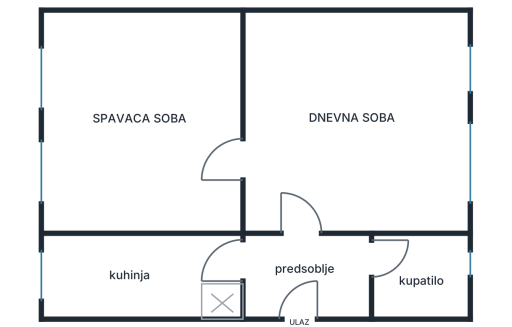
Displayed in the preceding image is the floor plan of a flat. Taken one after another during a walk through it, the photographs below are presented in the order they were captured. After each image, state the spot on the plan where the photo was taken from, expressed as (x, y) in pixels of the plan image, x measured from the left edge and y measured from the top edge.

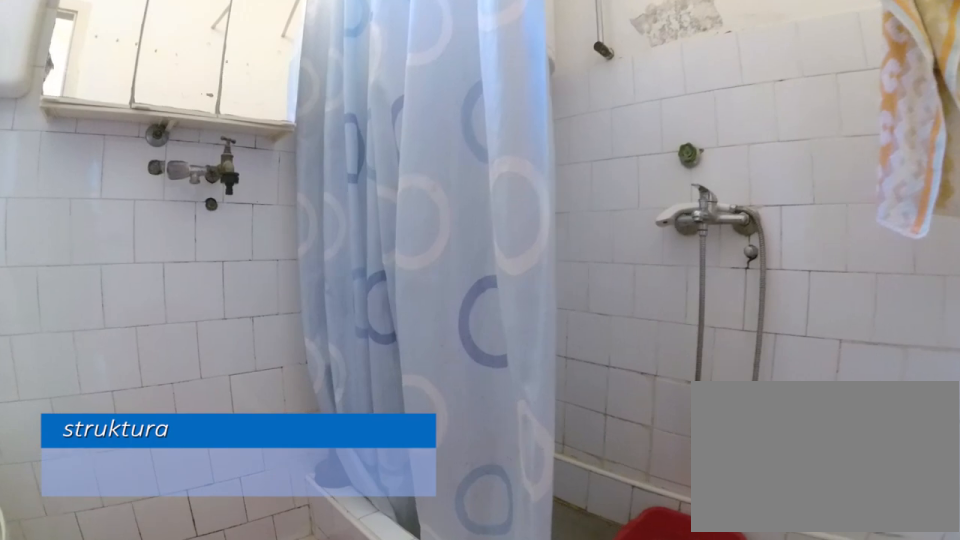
(385, 274)
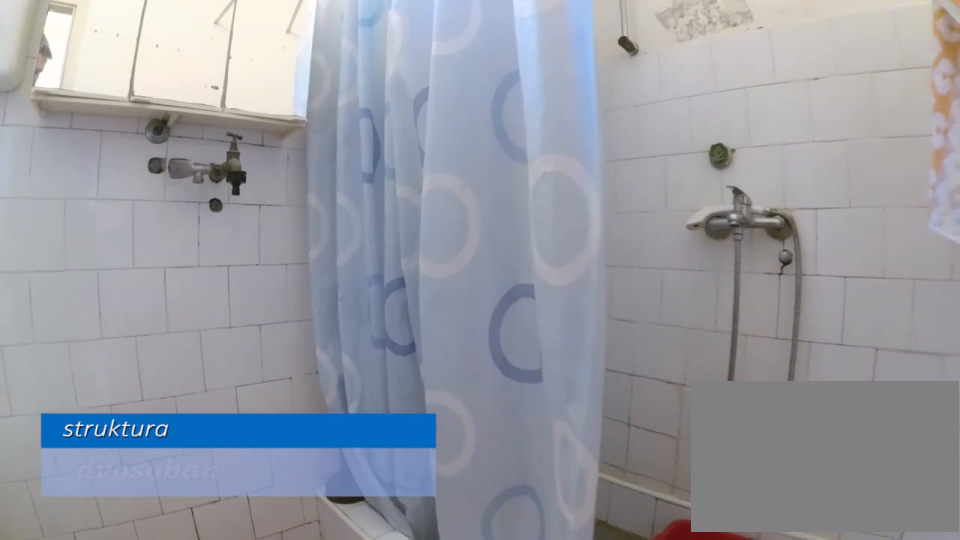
(391, 275)
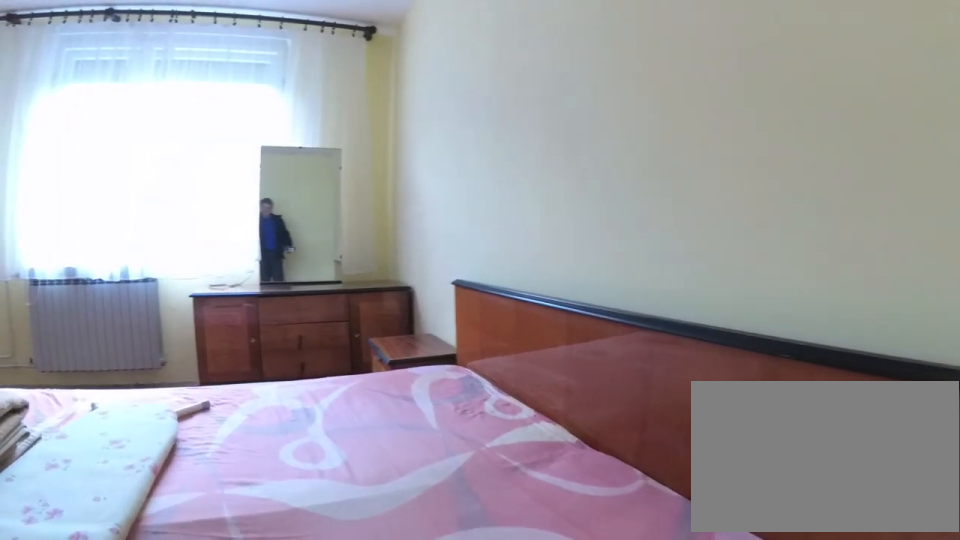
(211, 74)
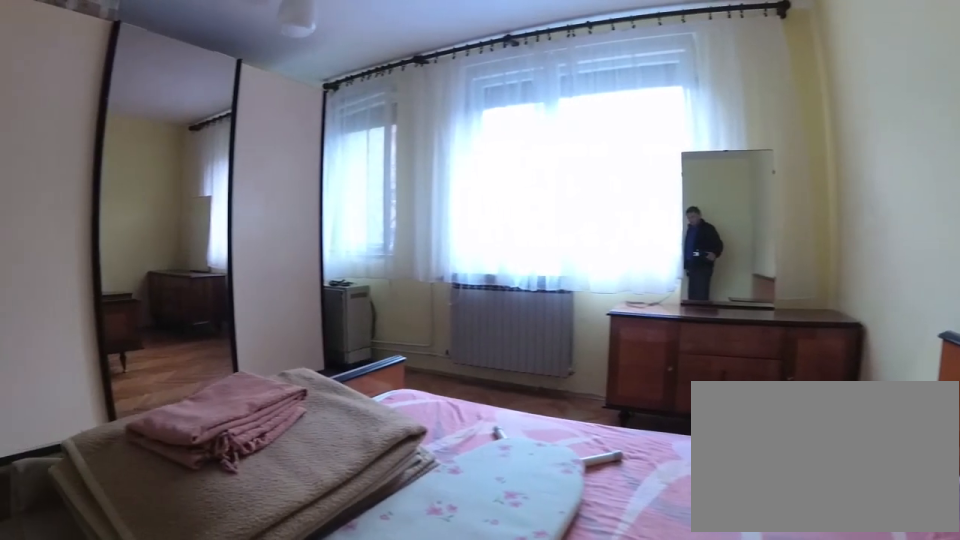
(211, 47)
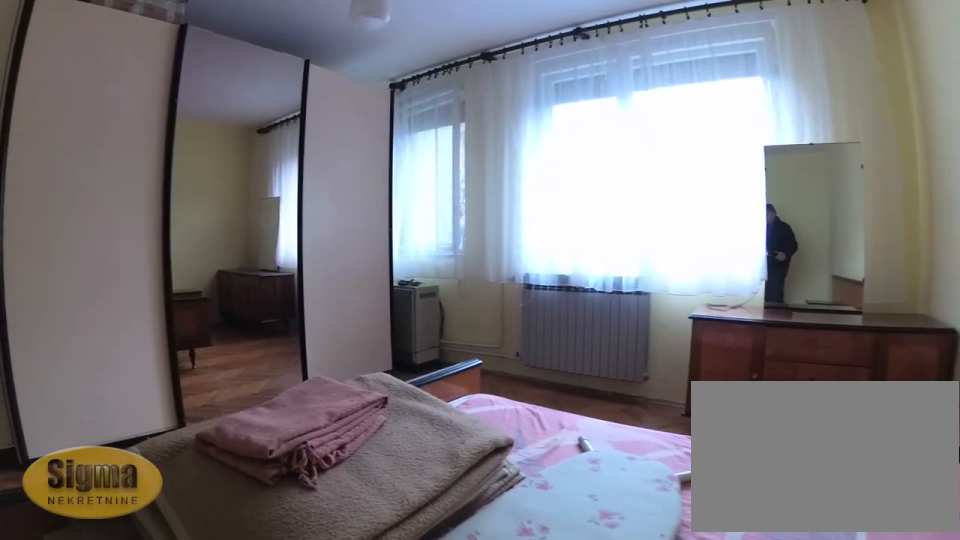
(212, 42)
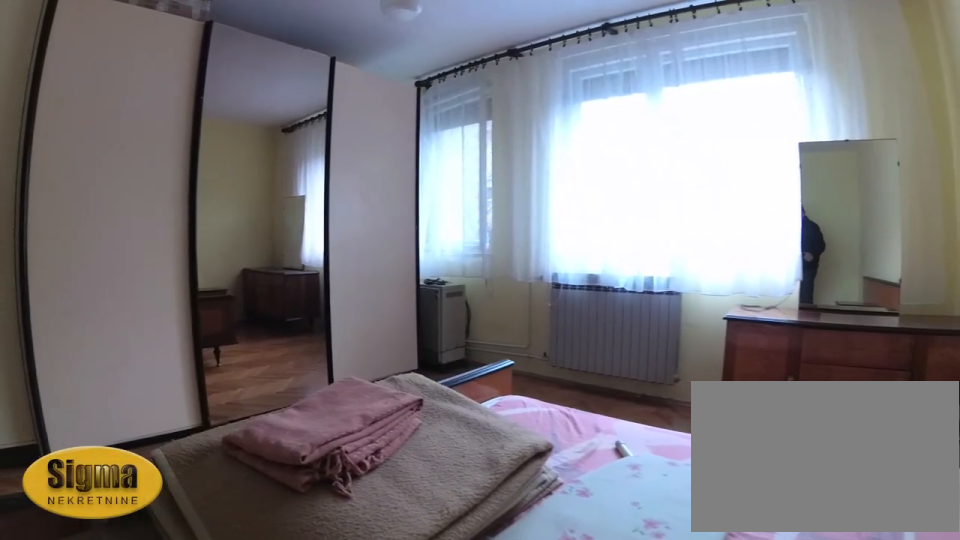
(213, 51)
